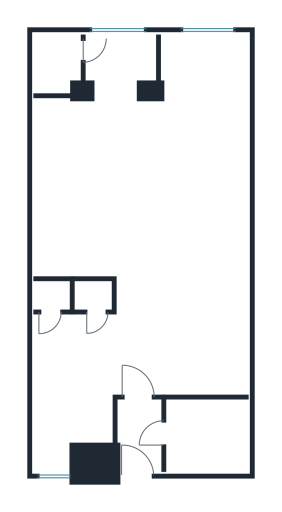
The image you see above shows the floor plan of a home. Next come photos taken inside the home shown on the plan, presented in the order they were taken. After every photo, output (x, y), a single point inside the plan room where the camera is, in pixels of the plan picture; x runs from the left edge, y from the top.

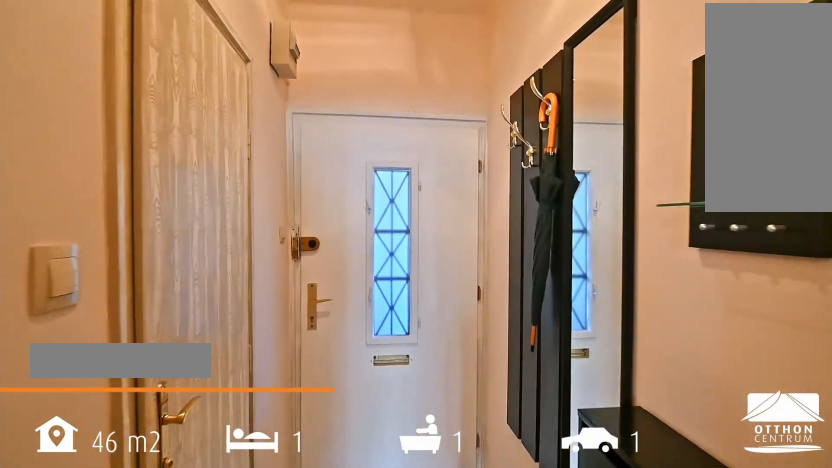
(140, 437)
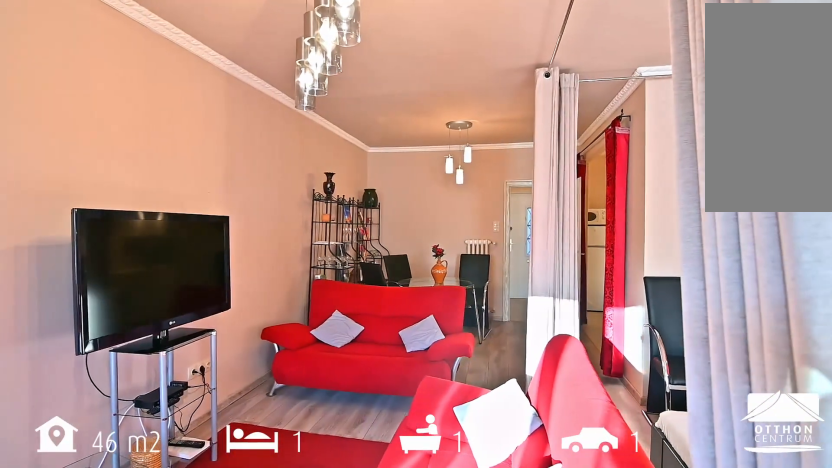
(153, 208)
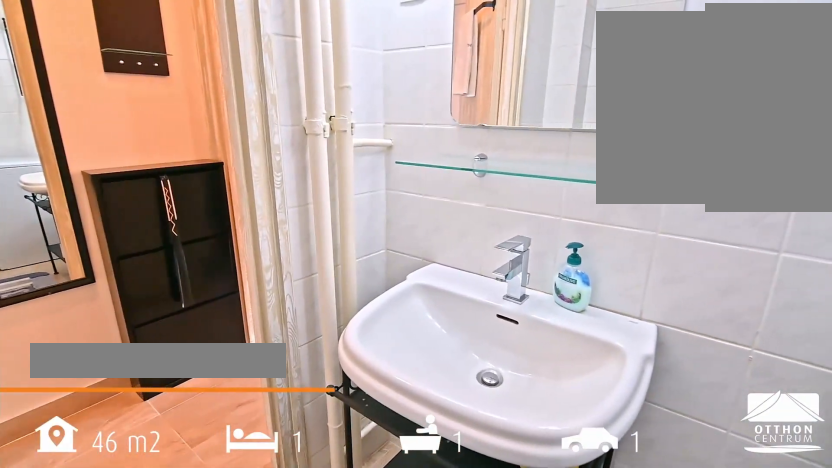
(206, 437)
